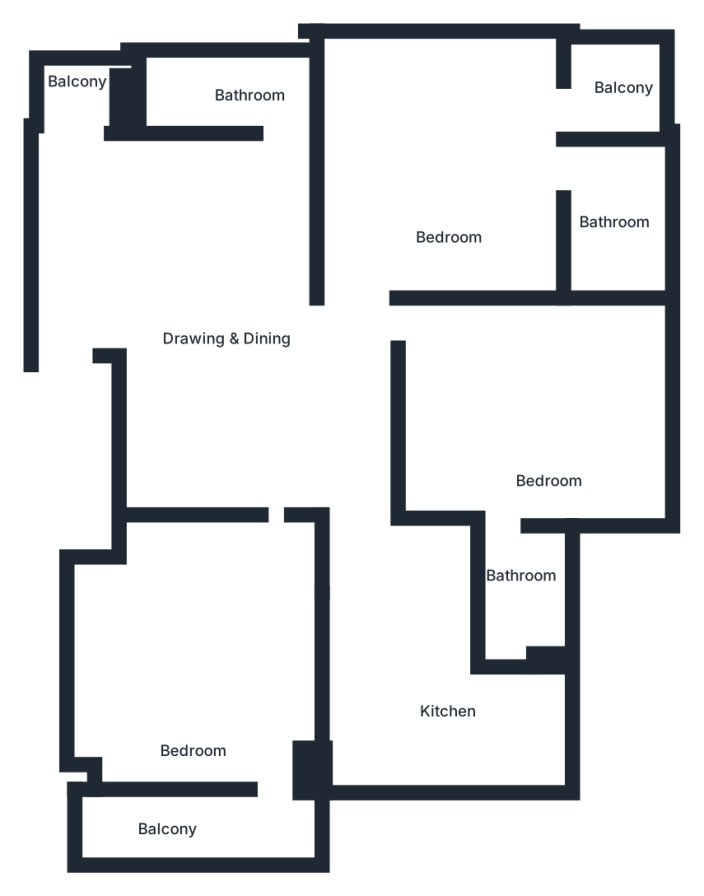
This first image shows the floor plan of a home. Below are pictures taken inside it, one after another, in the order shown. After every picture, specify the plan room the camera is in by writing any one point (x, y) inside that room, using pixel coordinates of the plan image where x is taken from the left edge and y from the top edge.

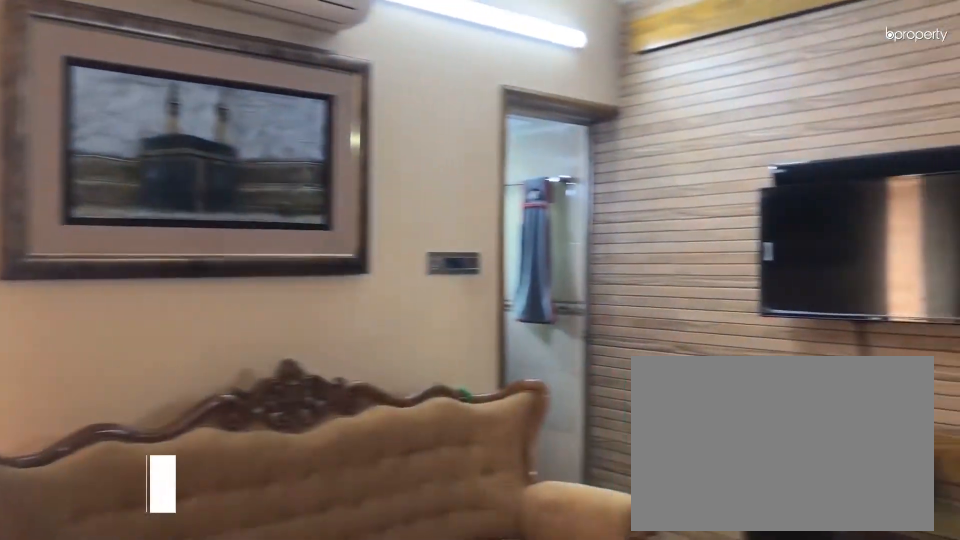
(223, 328)
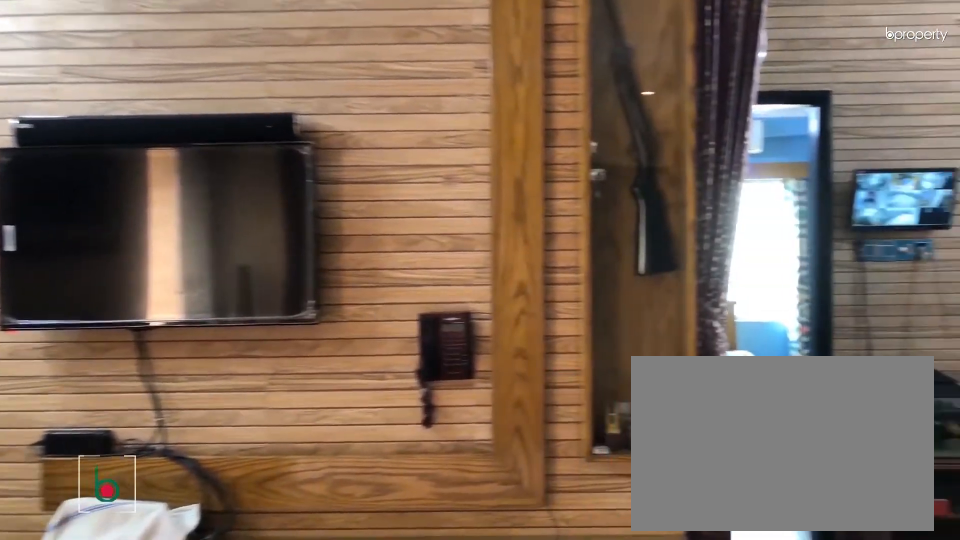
(223, 328)
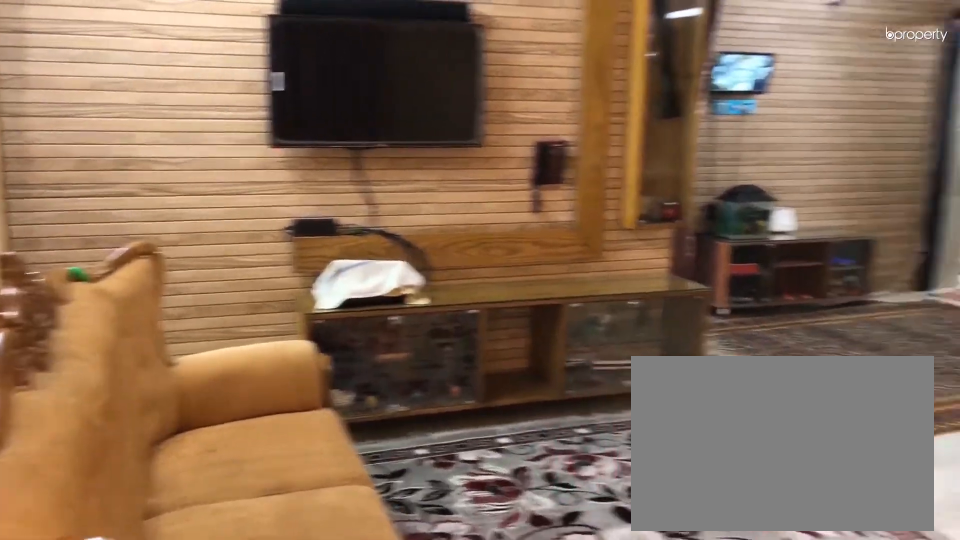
(225, 336)
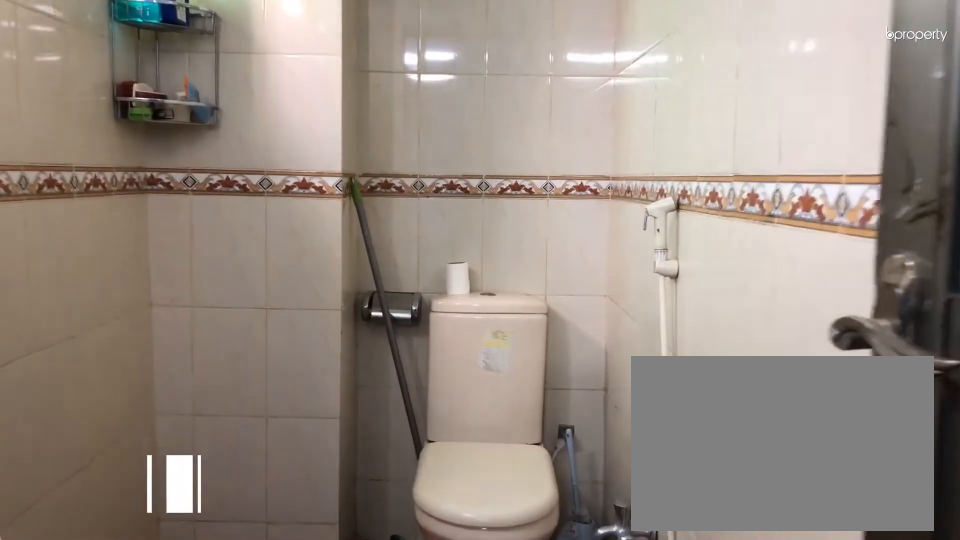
(523, 598)
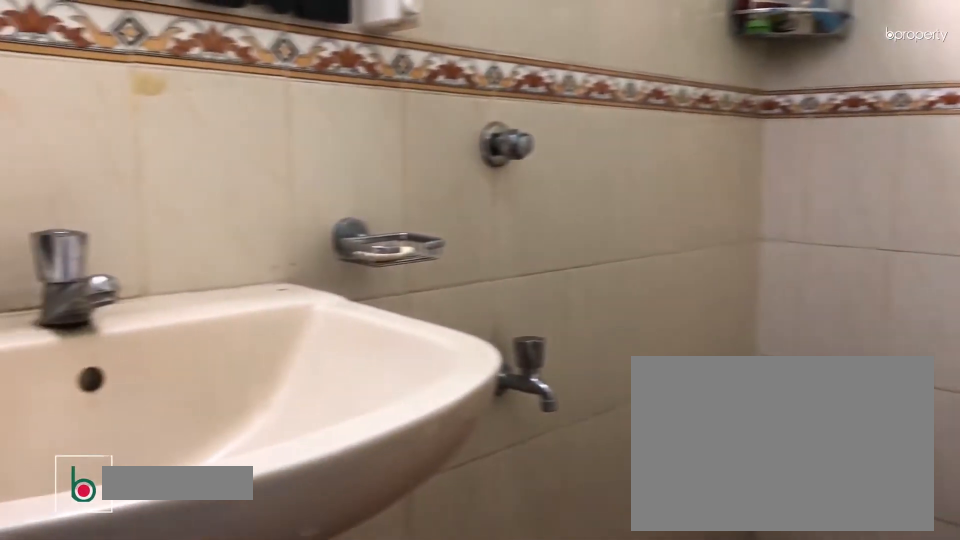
(523, 598)
